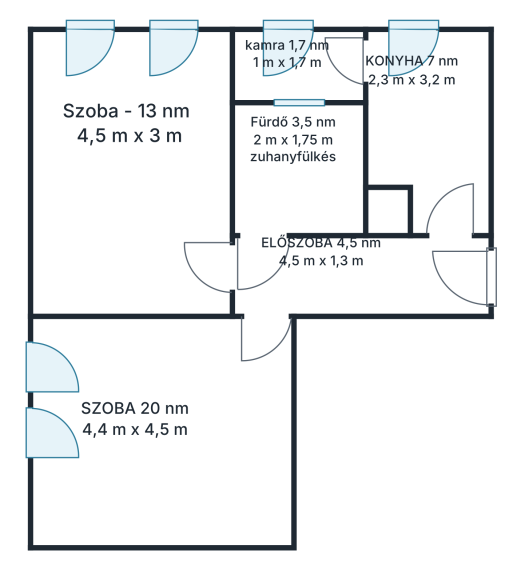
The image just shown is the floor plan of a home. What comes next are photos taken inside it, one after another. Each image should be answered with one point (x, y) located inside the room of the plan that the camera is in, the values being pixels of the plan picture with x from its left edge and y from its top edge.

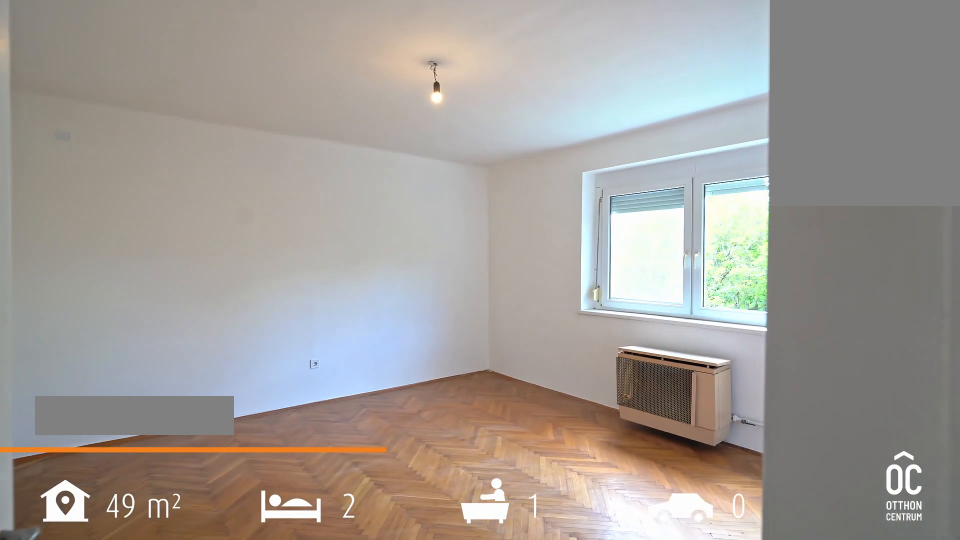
(166, 436)
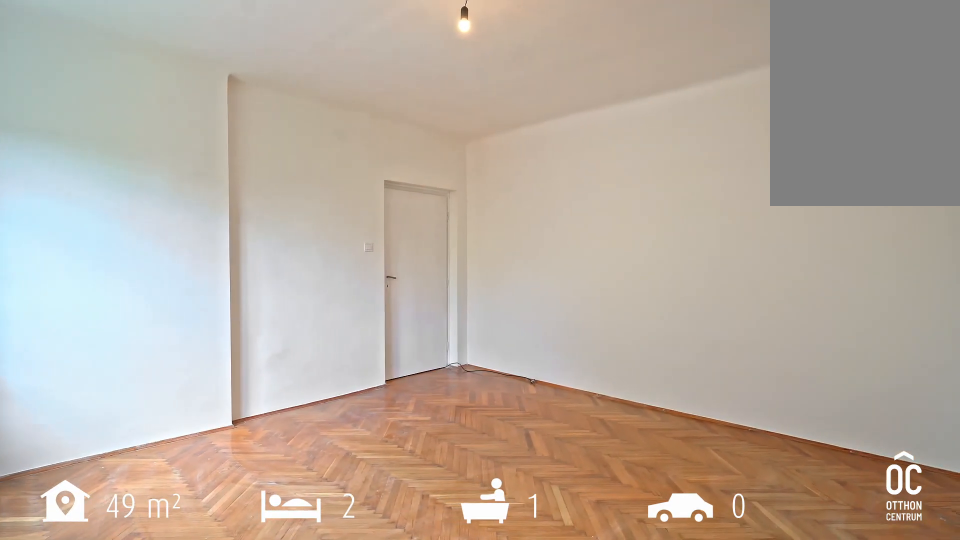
(166, 435)
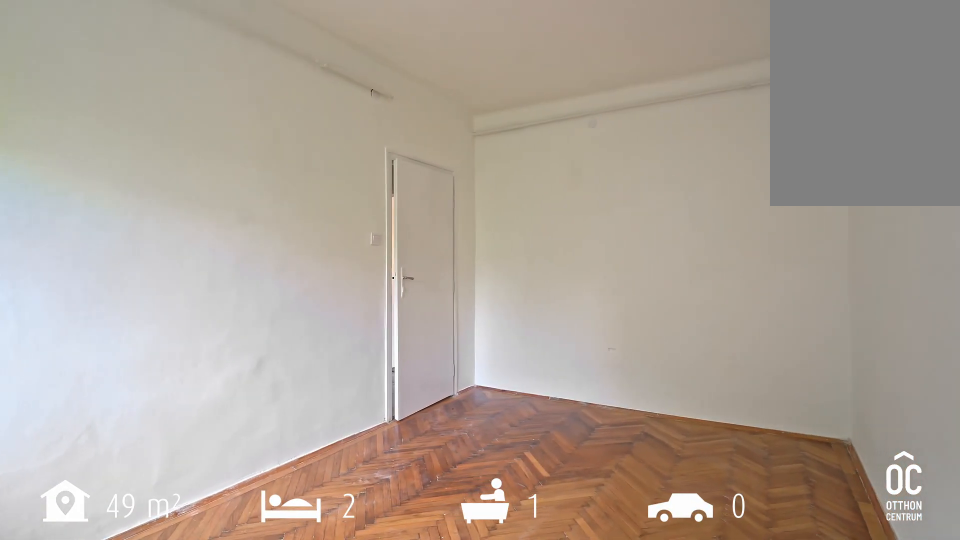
(131, 194)
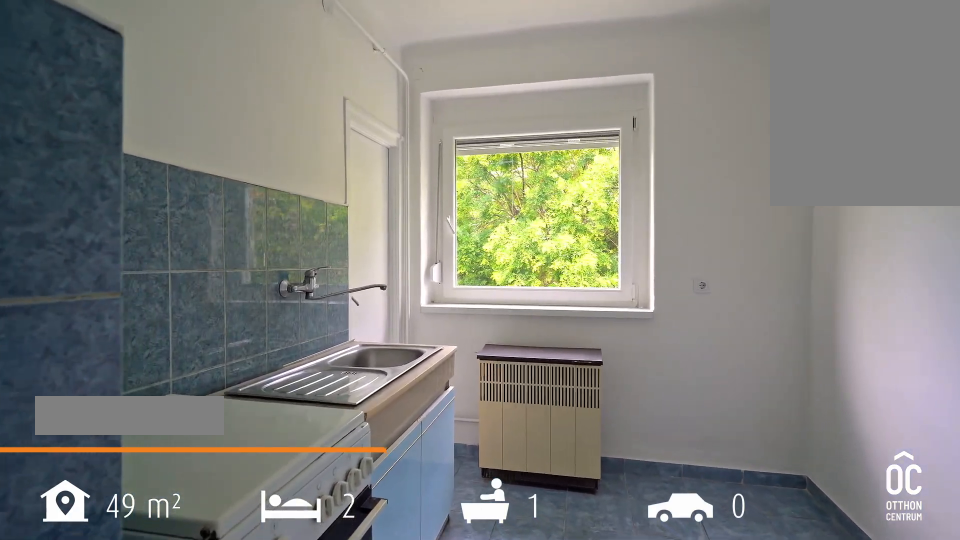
(419, 127)
